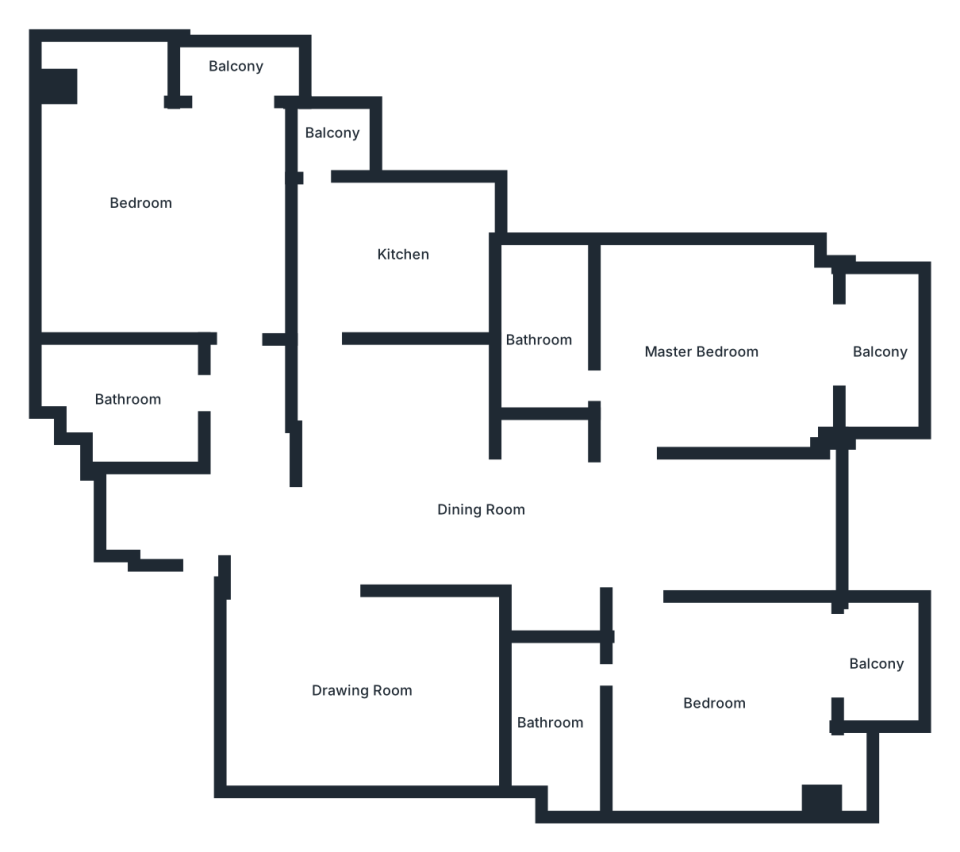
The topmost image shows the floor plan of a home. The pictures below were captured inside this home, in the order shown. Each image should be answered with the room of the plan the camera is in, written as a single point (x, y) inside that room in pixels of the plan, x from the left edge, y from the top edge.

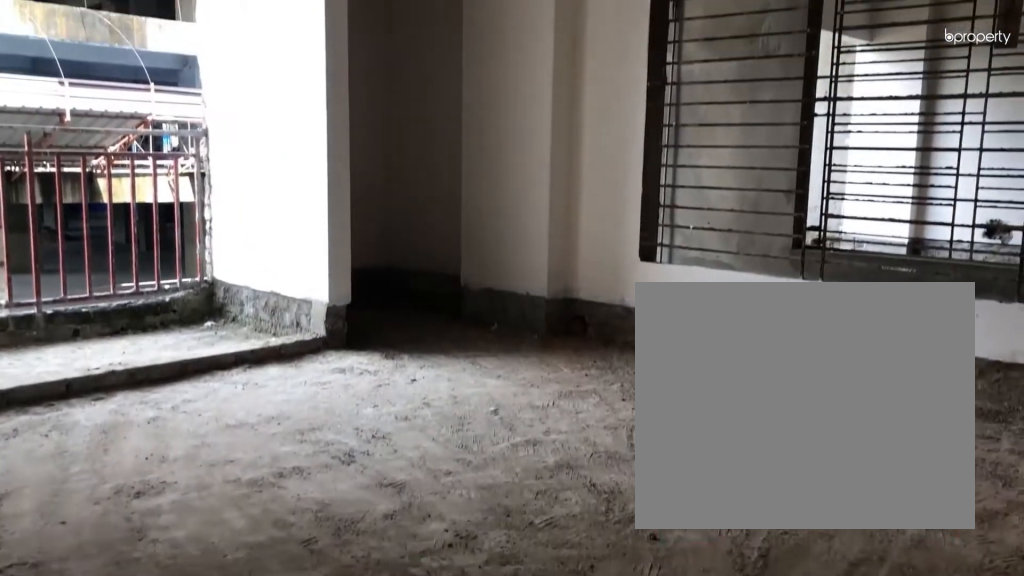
(719, 714)
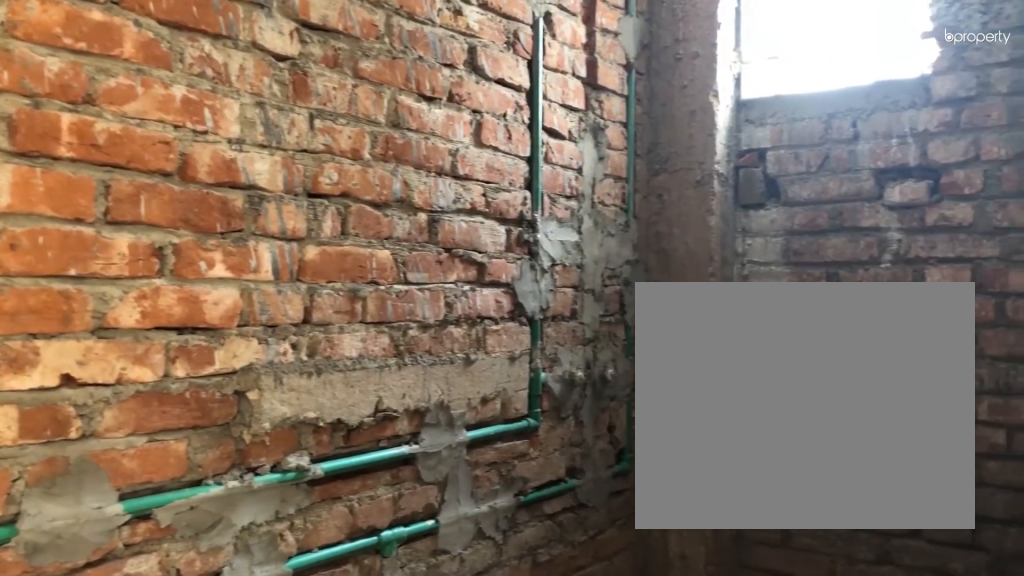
(543, 309)
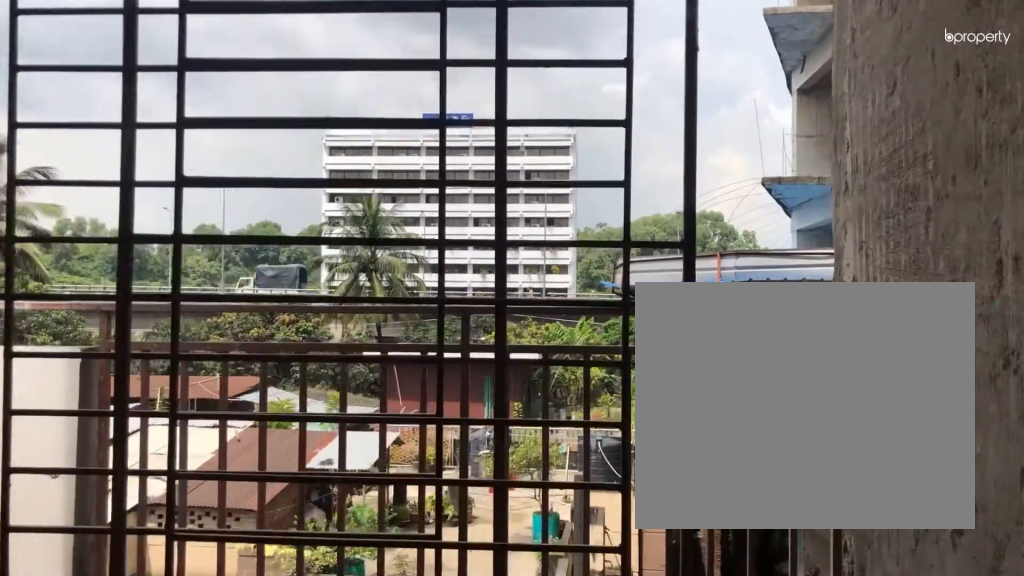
(877, 348)
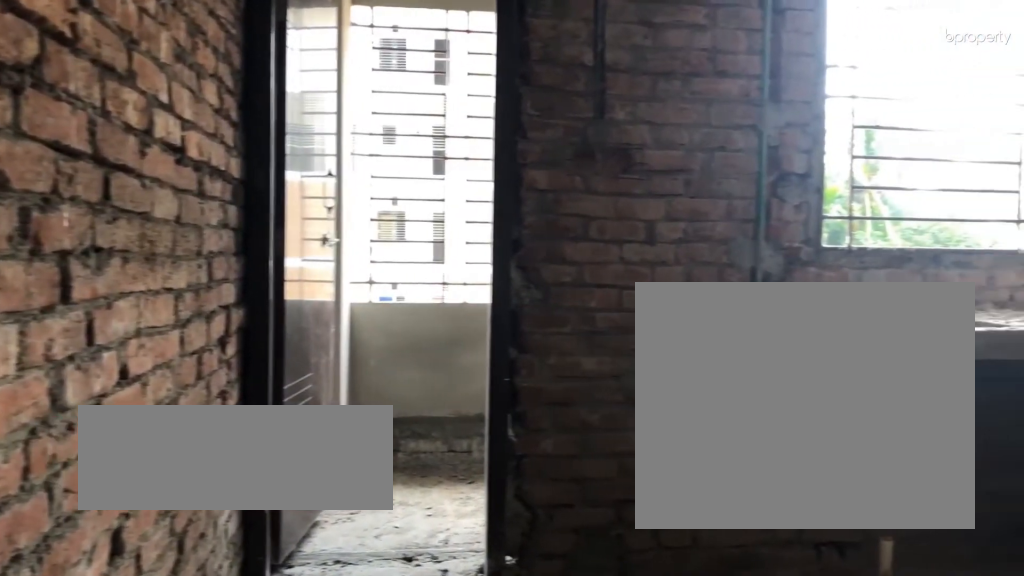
(405, 243)
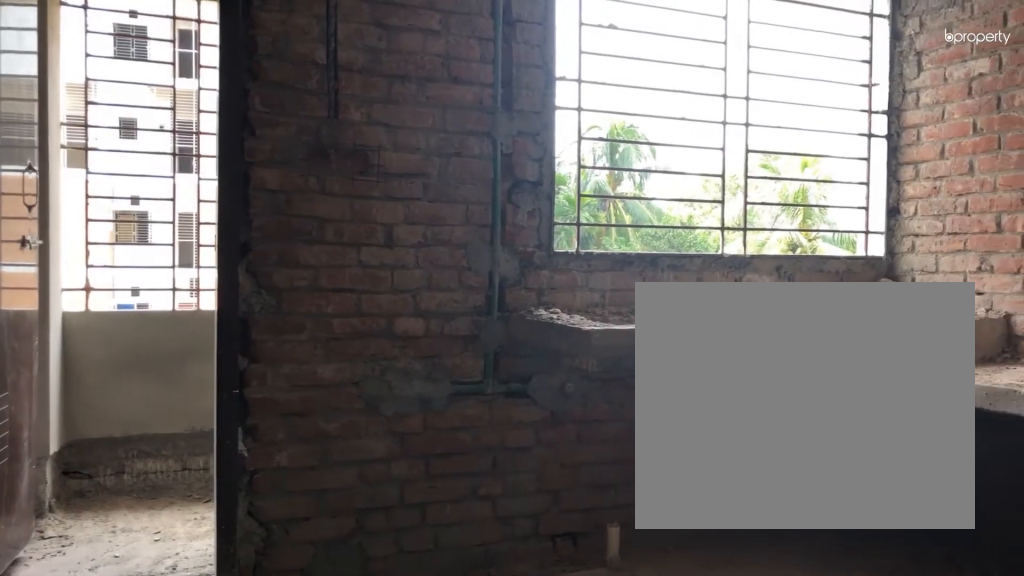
(405, 243)
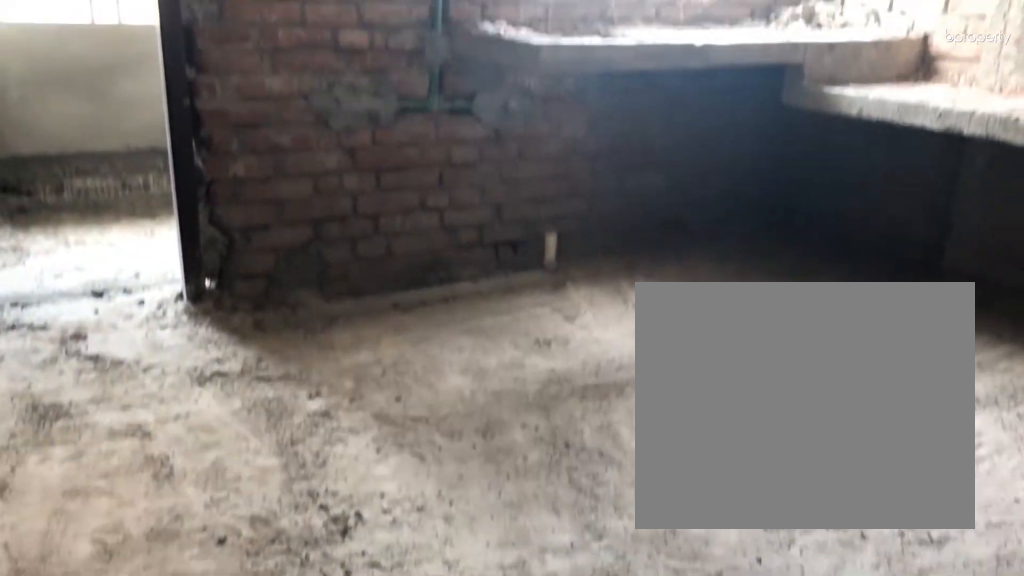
(405, 242)
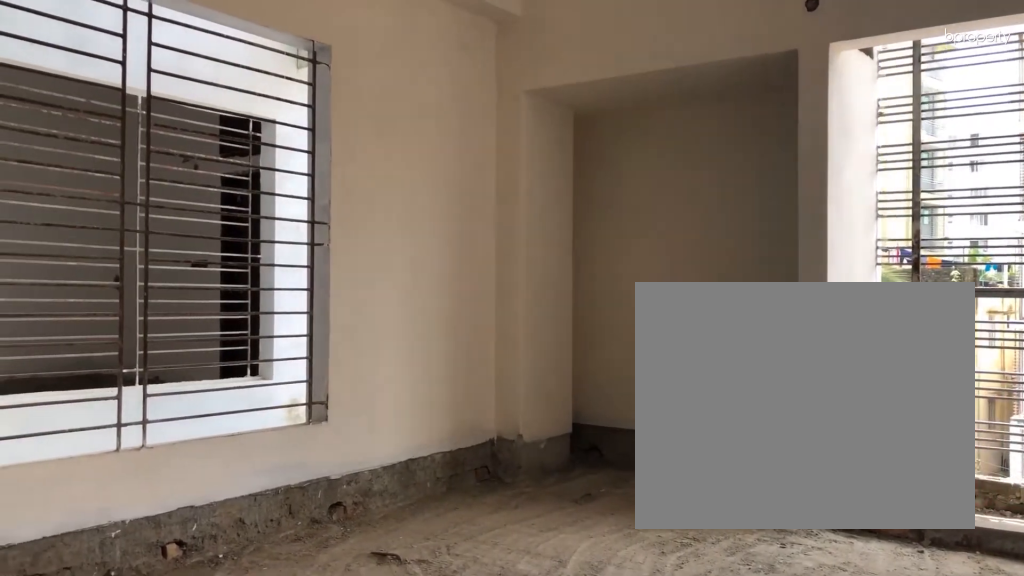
(142, 190)
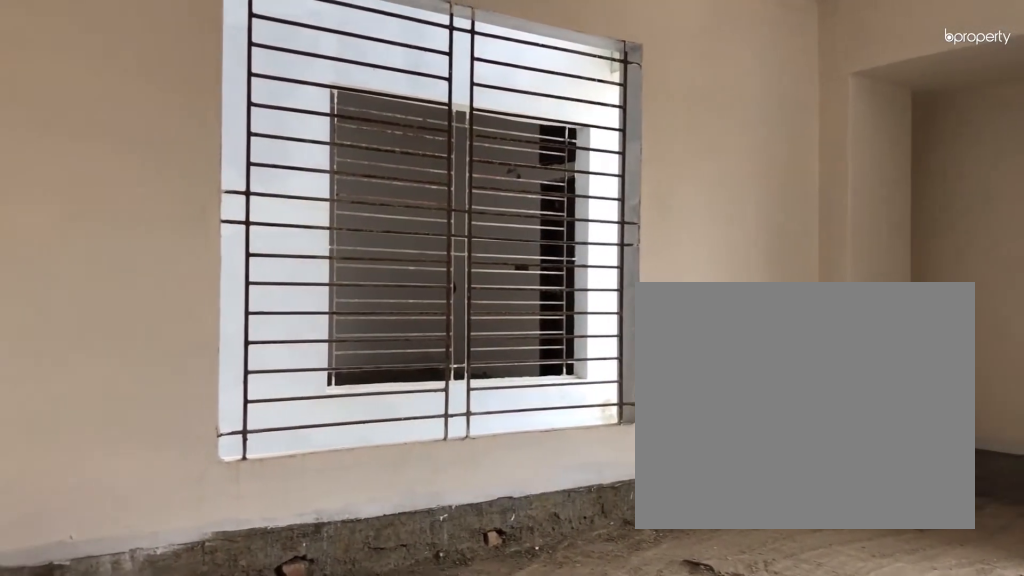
(142, 190)
